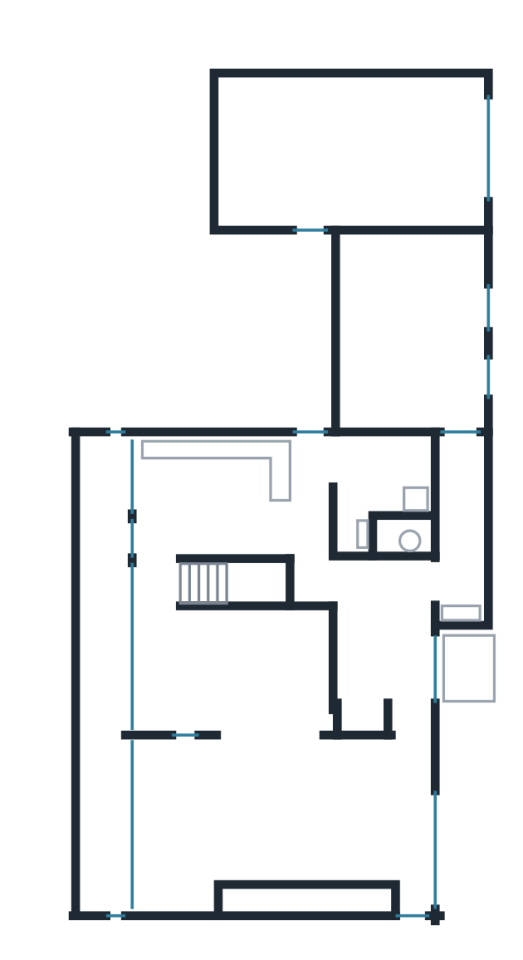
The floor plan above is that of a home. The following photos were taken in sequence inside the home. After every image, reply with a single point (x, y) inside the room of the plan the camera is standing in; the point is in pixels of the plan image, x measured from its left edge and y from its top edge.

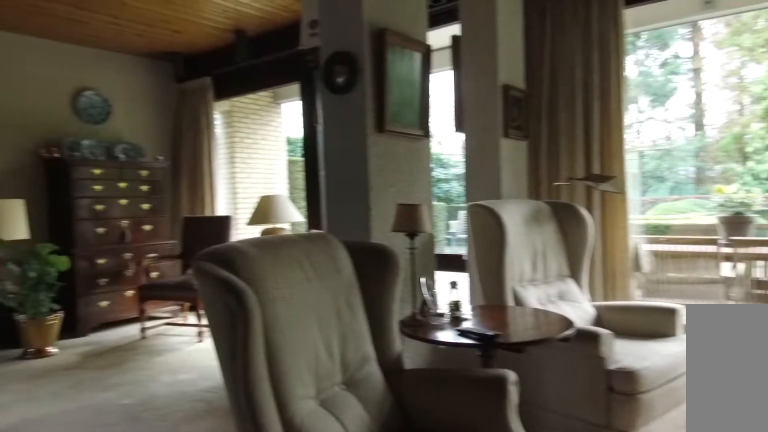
(263, 762)
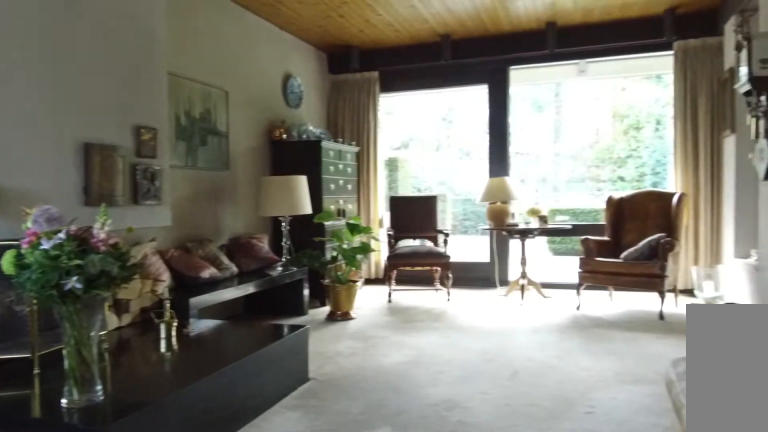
(262, 763)
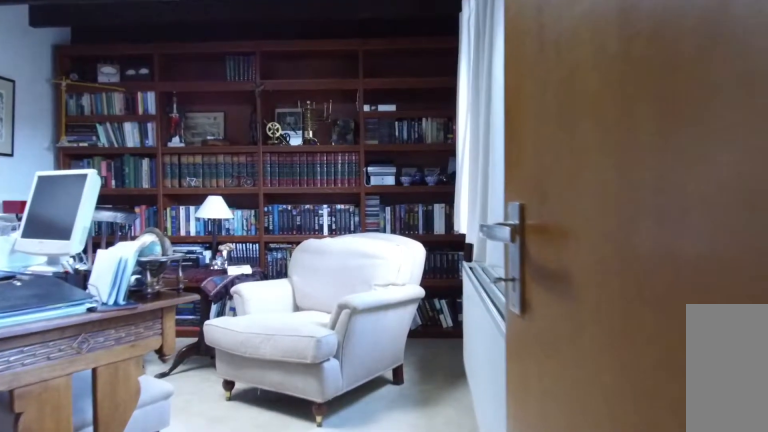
(410, 331)
